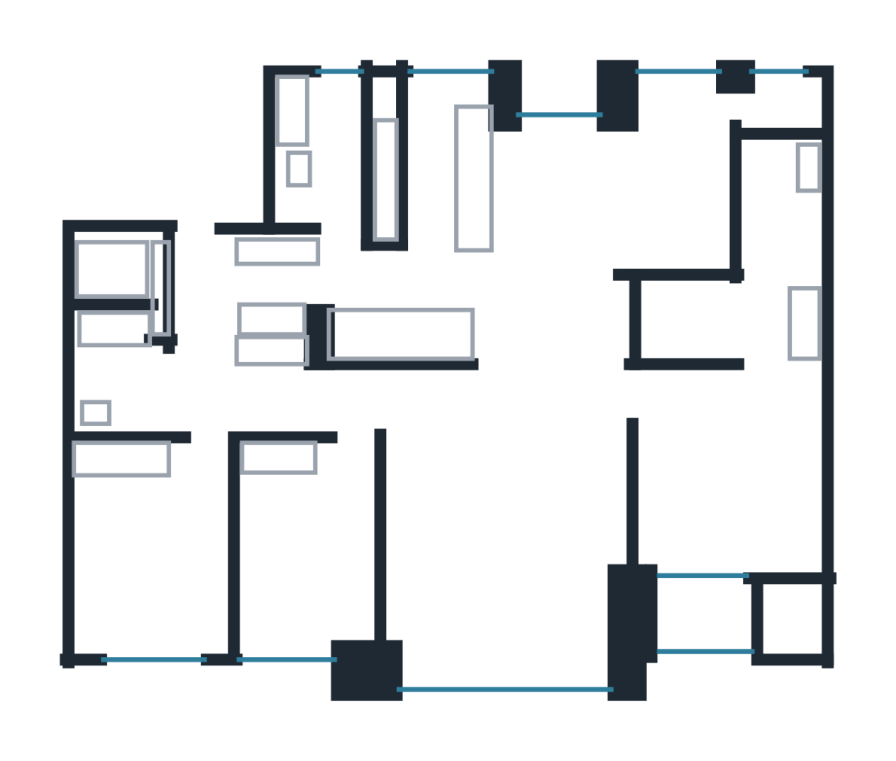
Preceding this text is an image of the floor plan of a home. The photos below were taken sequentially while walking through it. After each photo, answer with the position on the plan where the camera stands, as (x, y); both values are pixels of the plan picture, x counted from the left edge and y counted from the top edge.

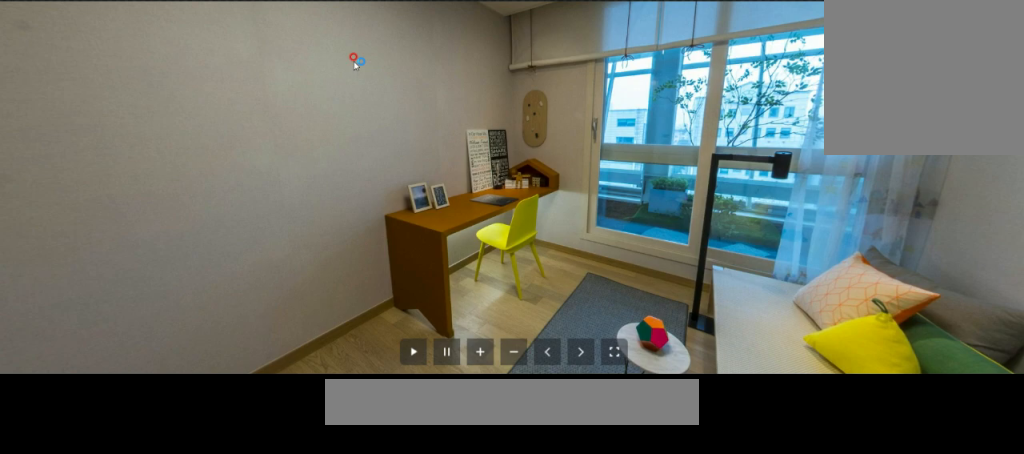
(291, 544)
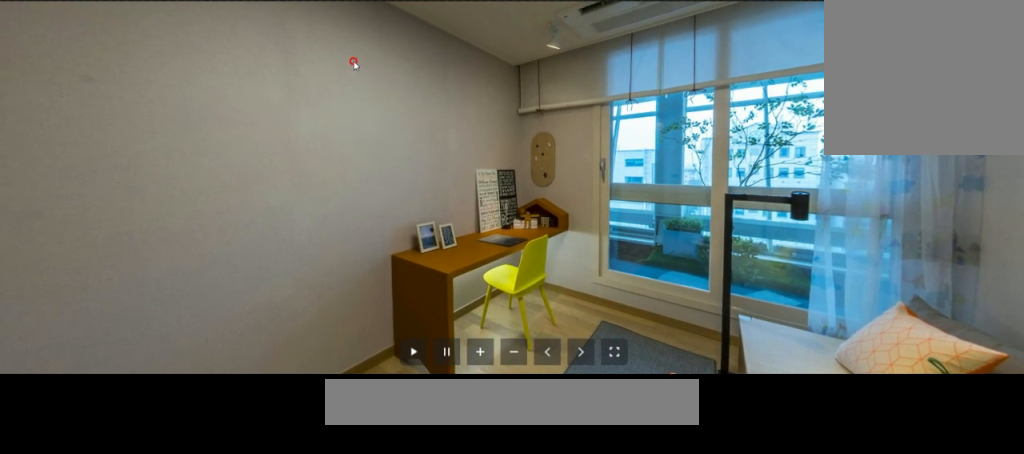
(290, 545)
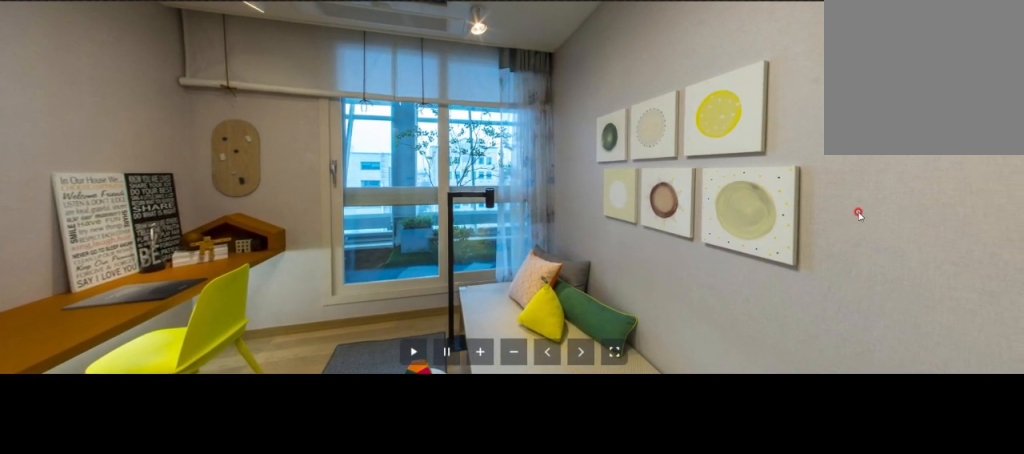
(290, 545)
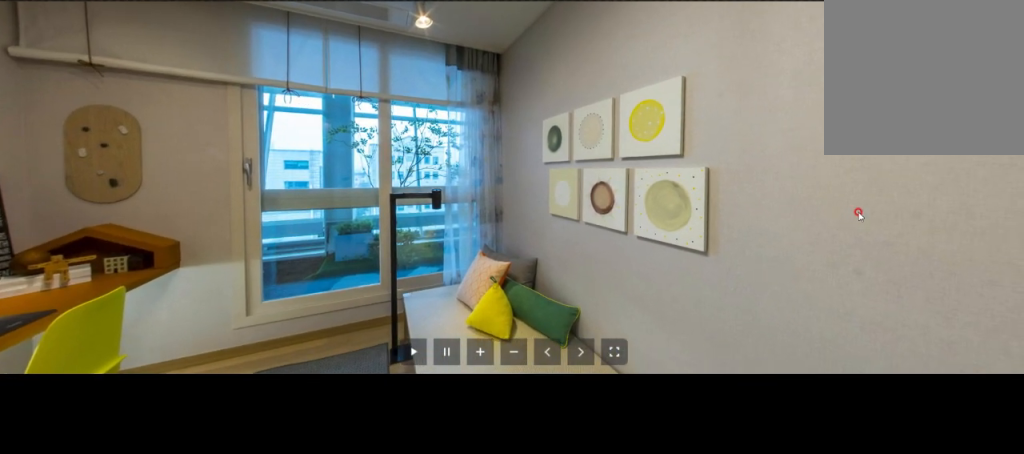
(290, 545)
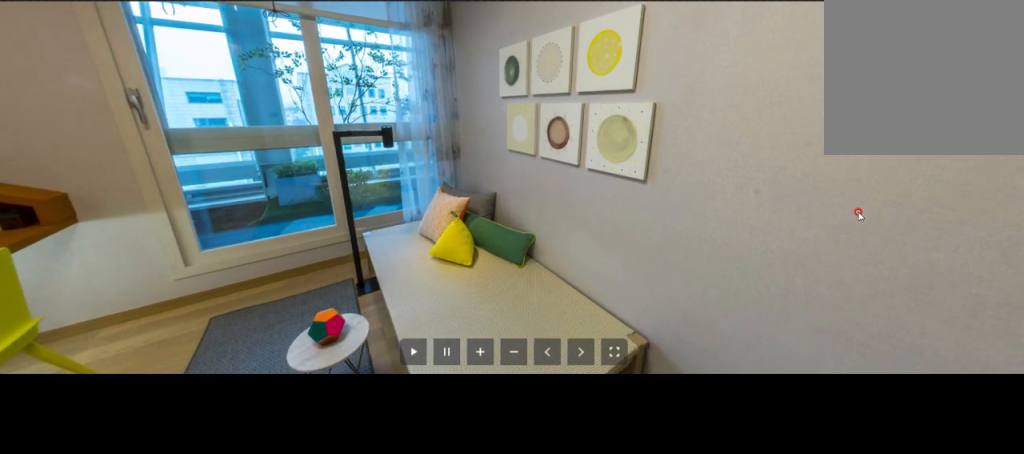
(290, 544)
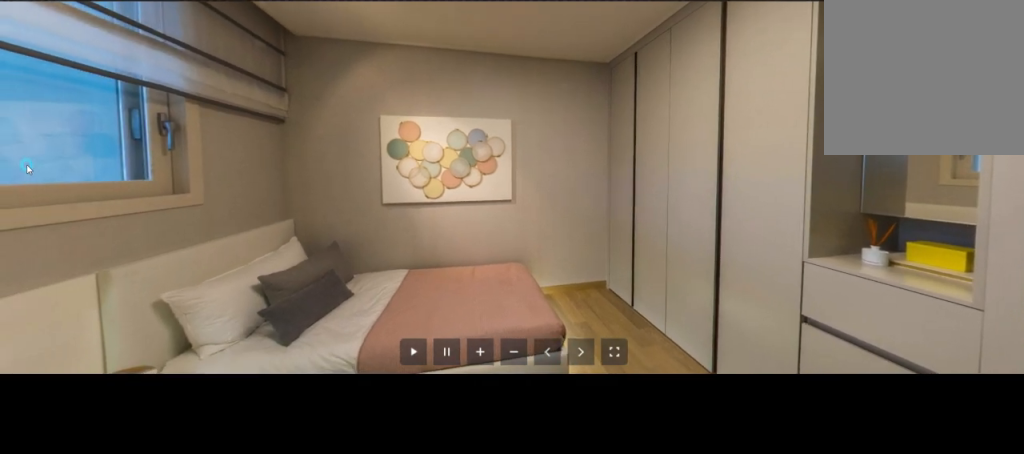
(154, 543)
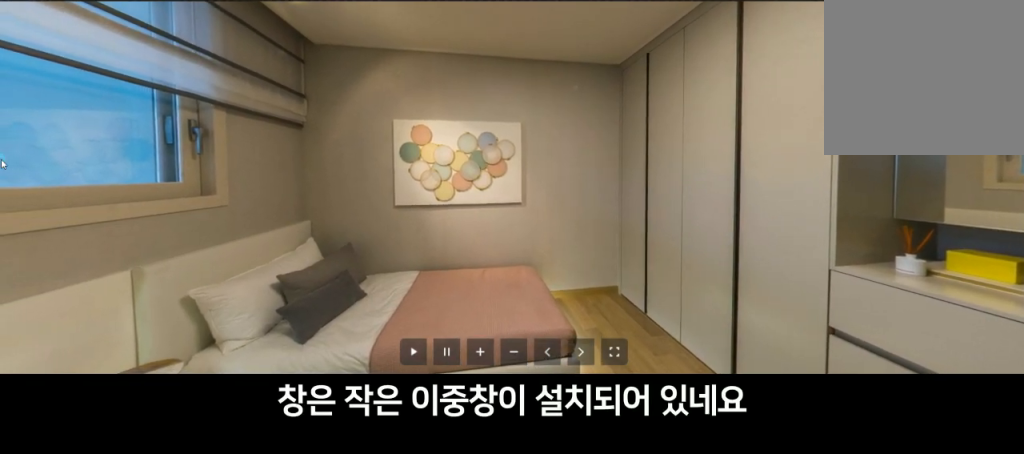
(154, 544)
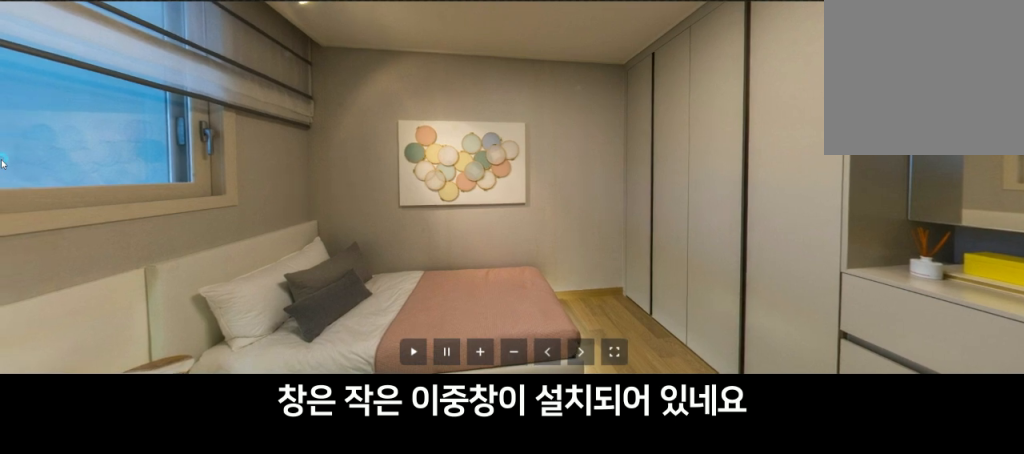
(154, 543)
